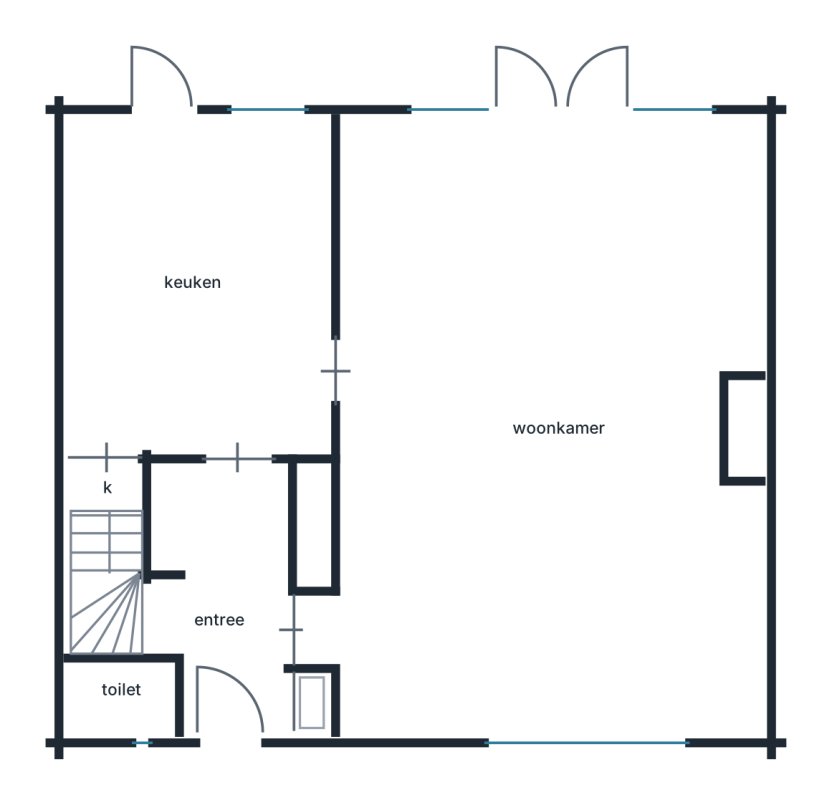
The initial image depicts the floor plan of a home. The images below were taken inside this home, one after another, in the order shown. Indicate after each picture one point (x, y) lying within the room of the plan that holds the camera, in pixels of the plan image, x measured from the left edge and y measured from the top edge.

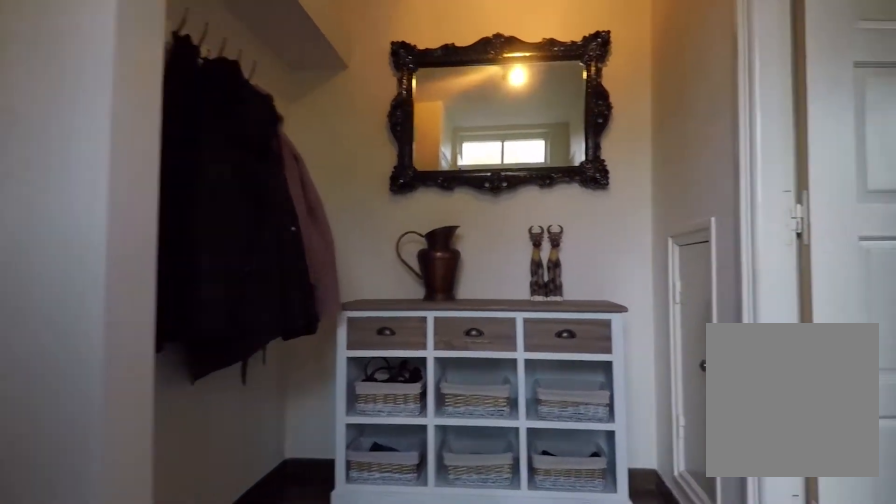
(224, 596)
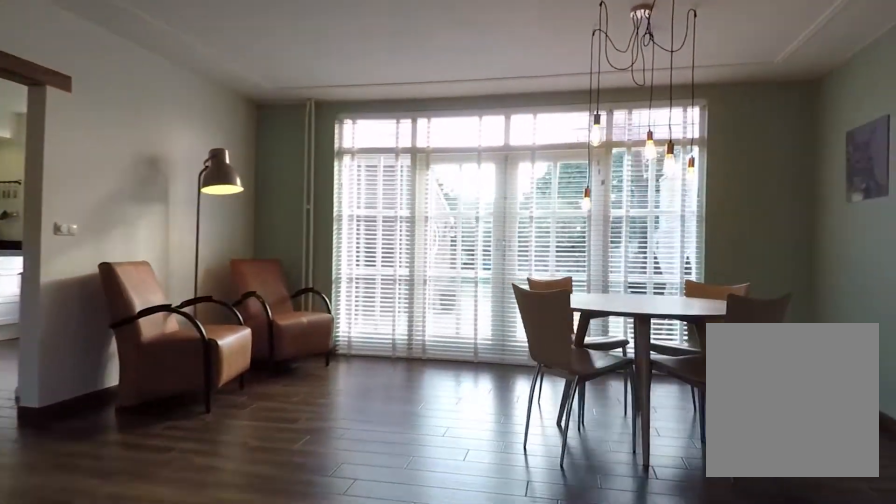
(553, 195)
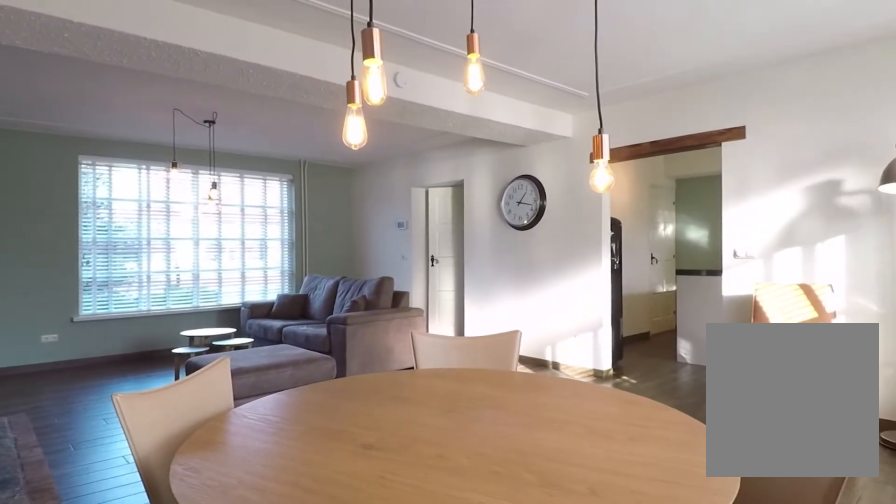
(553, 195)
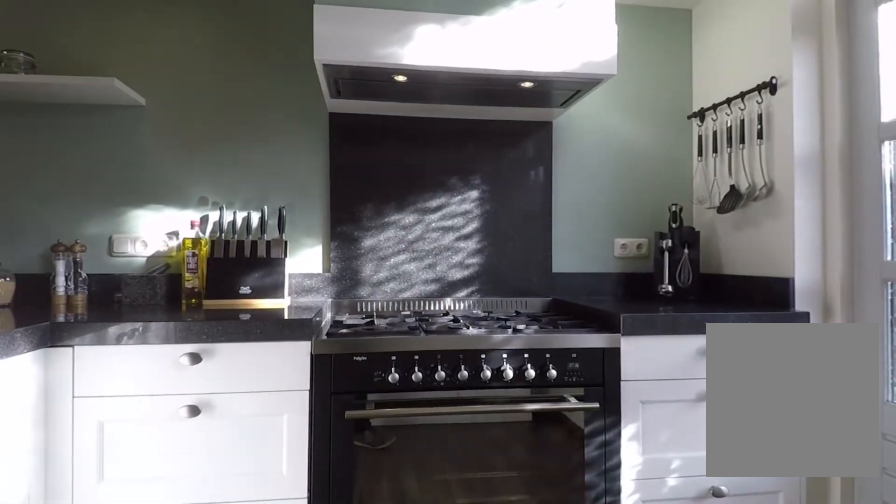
(201, 246)
